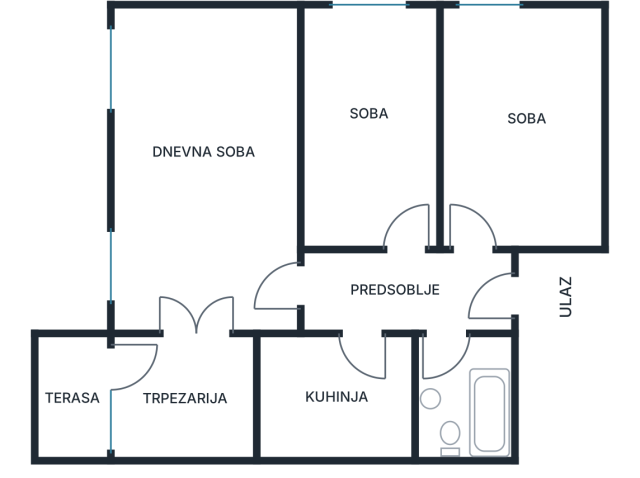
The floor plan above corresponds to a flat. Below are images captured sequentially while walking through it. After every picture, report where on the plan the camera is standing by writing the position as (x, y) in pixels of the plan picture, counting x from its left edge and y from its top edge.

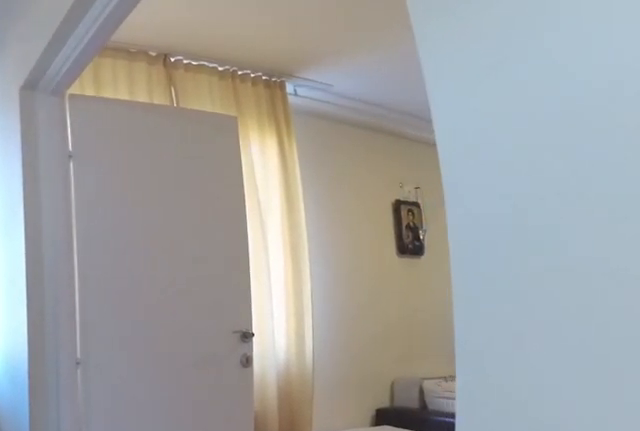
(279, 376)
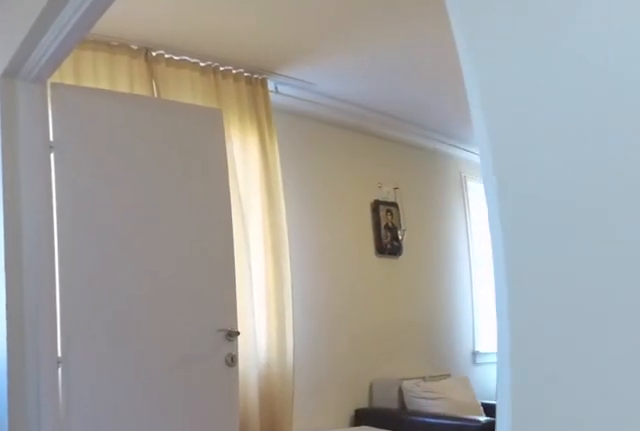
(263, 374)
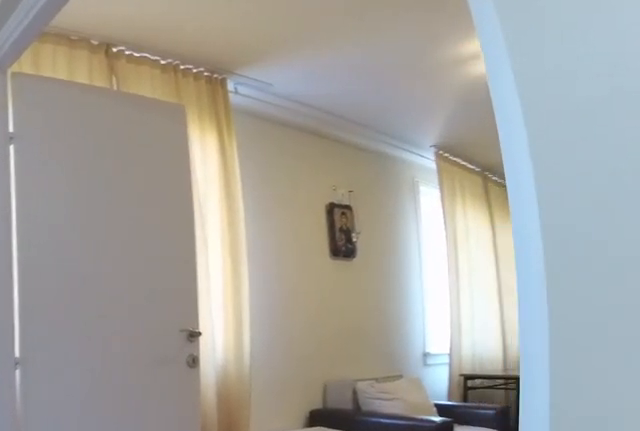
(247, 372)
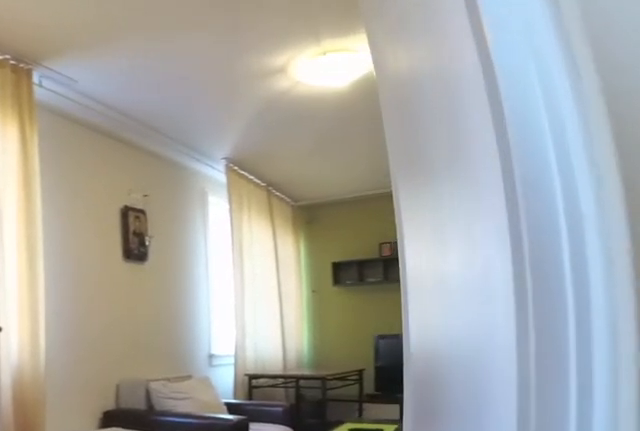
(229, 366)
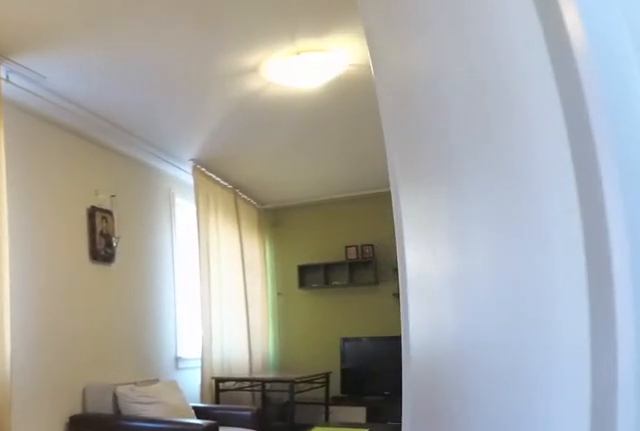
(227, 364)
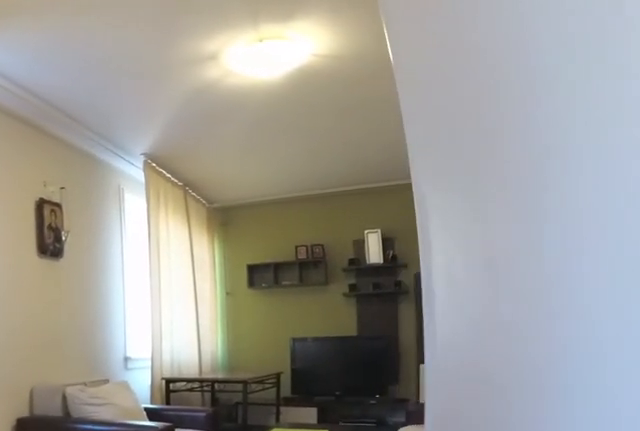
(220, 357)
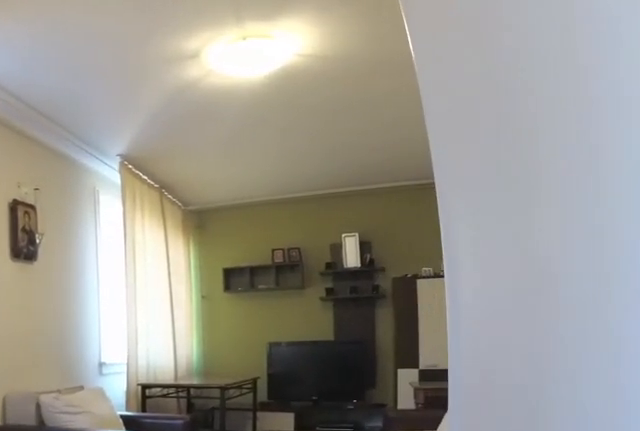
(217, 354)
